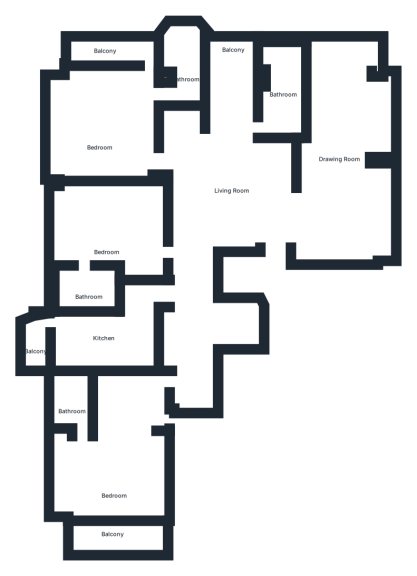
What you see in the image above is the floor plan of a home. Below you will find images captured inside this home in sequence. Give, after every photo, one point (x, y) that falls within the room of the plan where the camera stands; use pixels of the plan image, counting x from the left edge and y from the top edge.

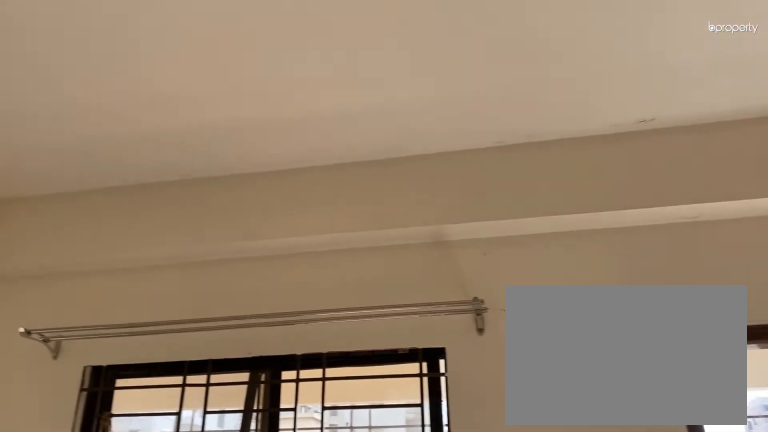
(102, 135)
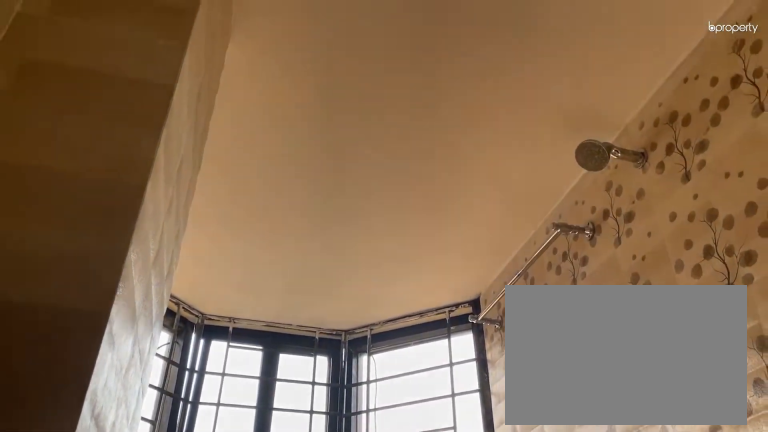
(189, 74)
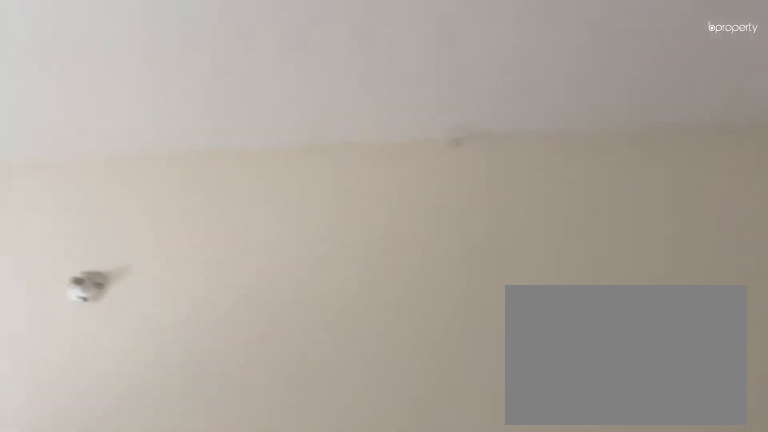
(106, 235)
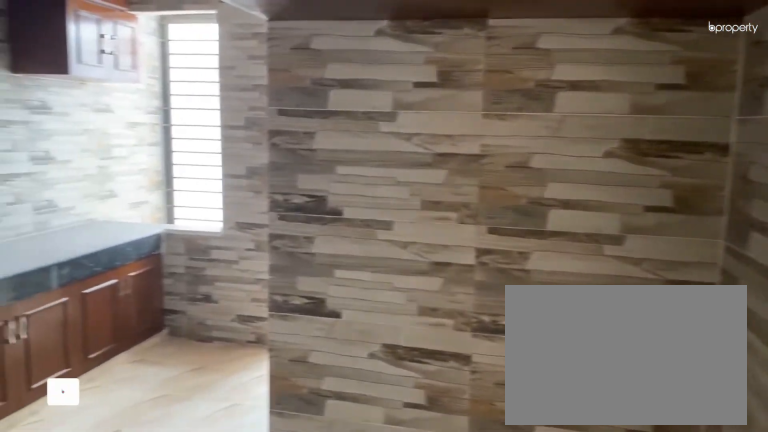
(101, 347)
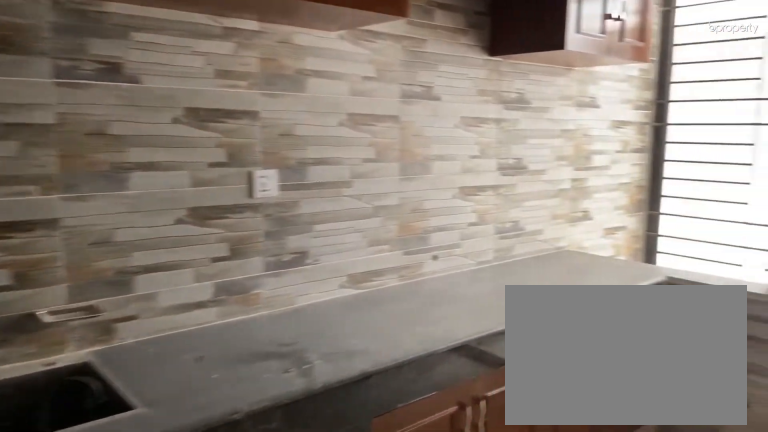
(100, 347)
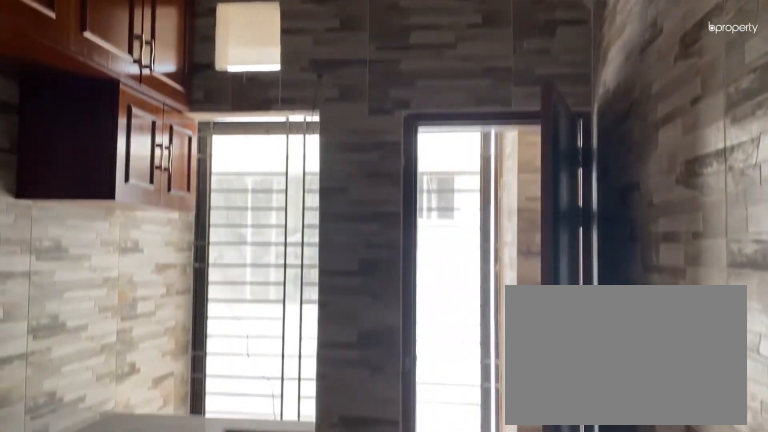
(100, 347)
